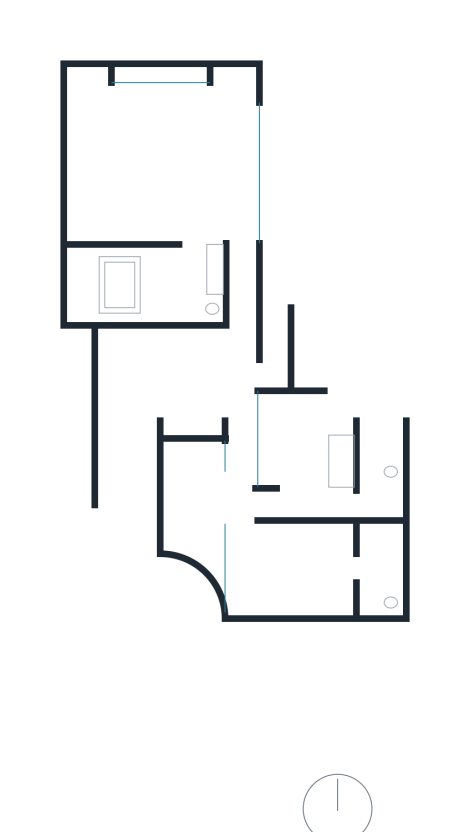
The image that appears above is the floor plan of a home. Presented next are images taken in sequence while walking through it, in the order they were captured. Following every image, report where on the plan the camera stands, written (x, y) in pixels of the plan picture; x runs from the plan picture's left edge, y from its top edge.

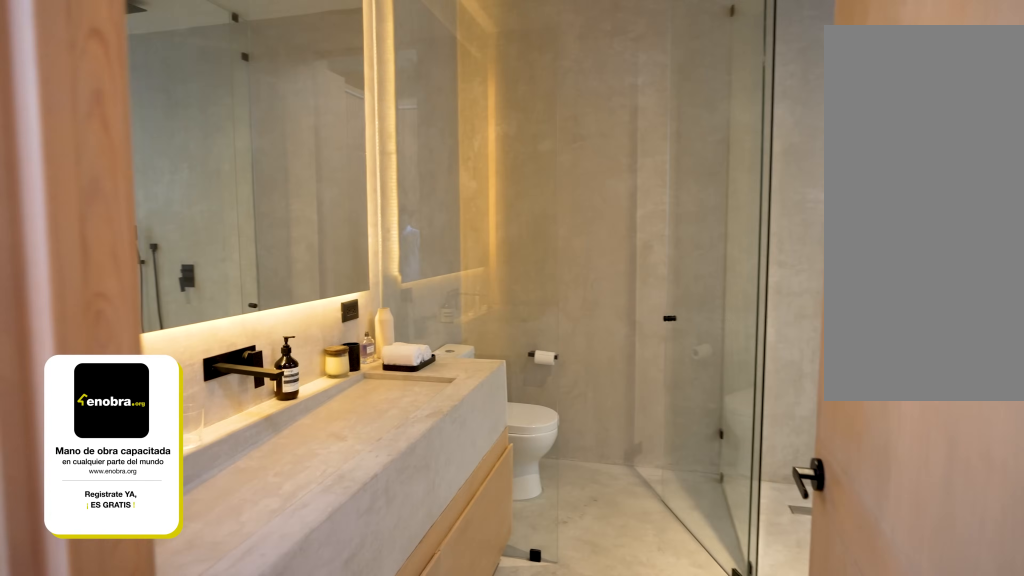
(205, 240)
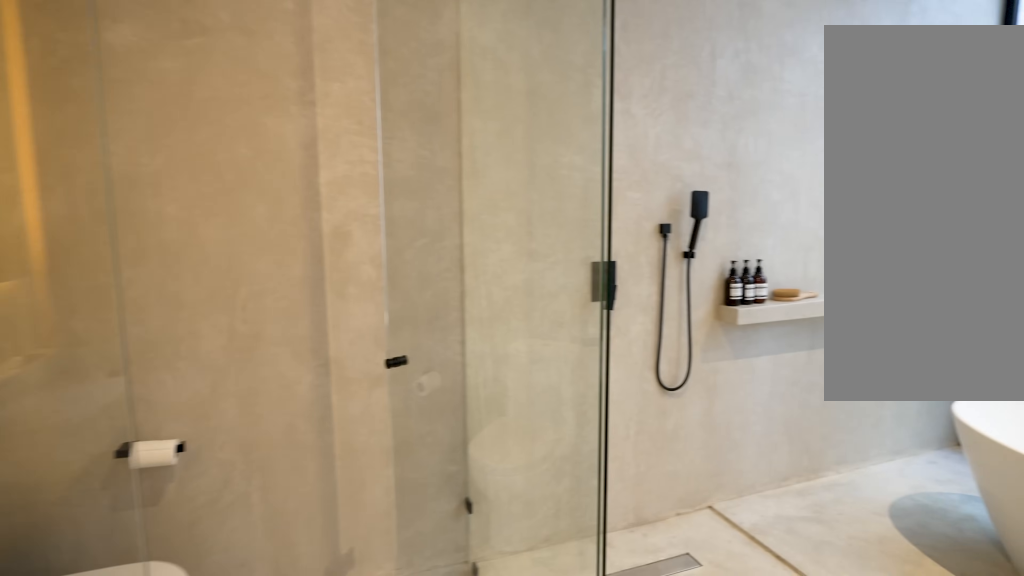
(192, 262)
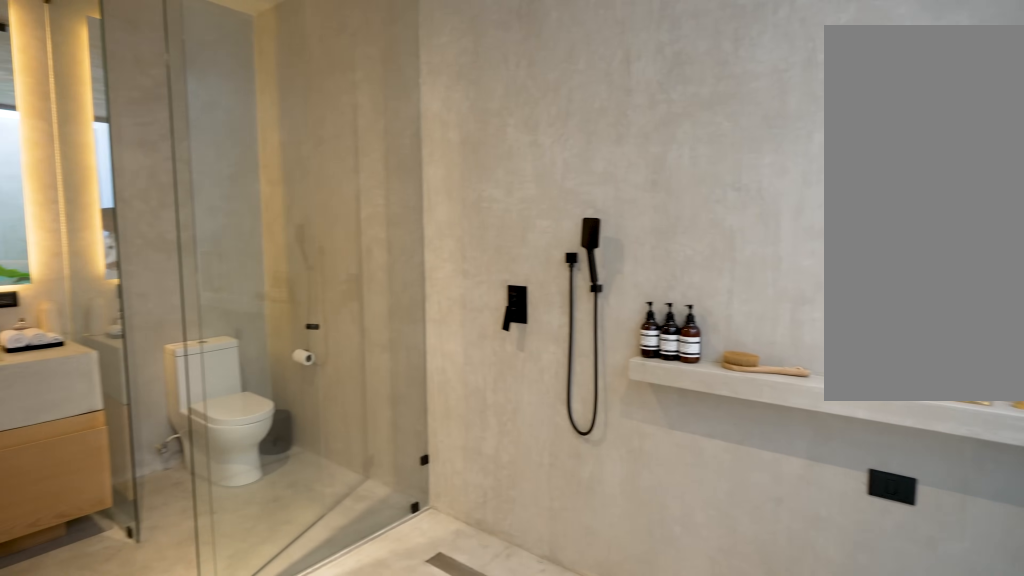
(161, 273)
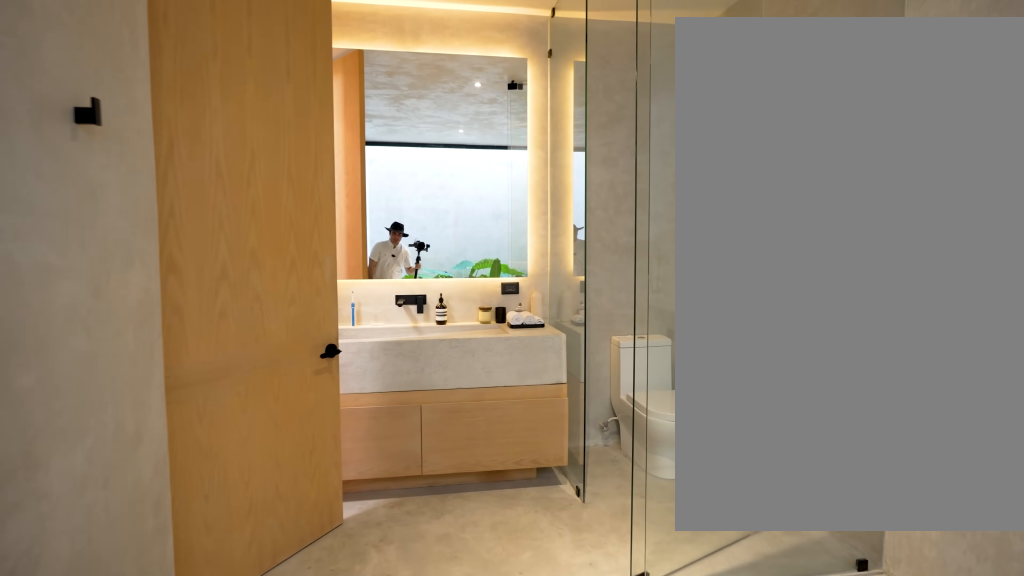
(123, 268)
